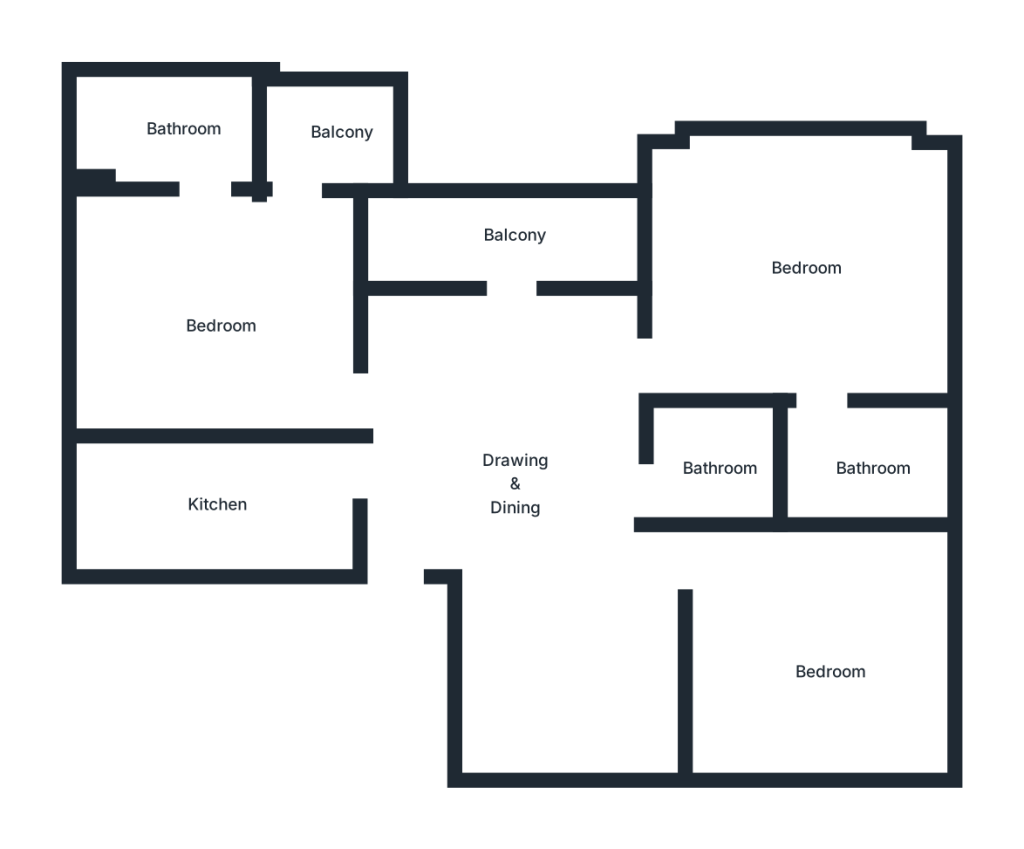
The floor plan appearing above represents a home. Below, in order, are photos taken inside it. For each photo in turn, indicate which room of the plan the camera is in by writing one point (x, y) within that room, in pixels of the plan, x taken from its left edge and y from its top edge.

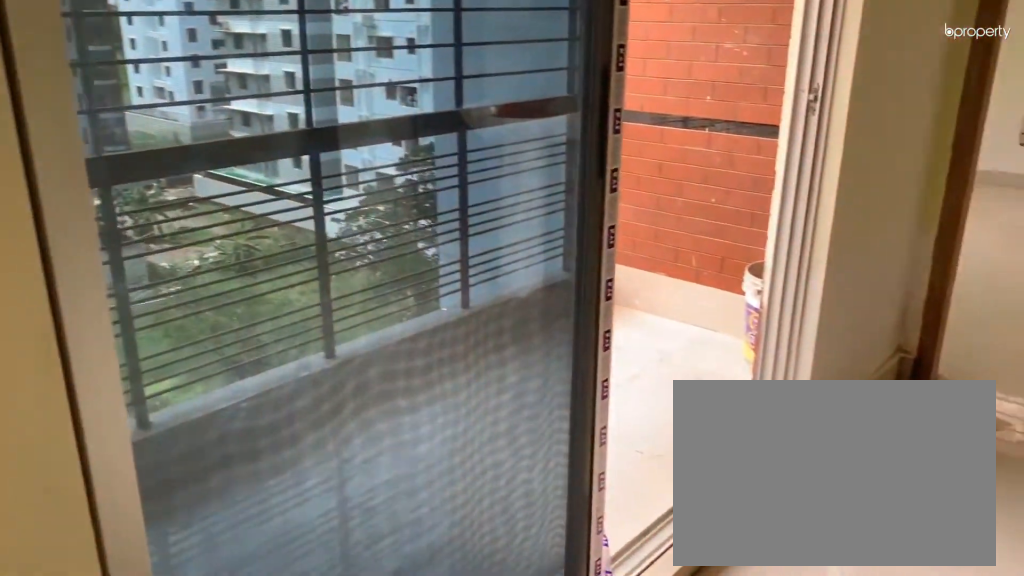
(517, 500)
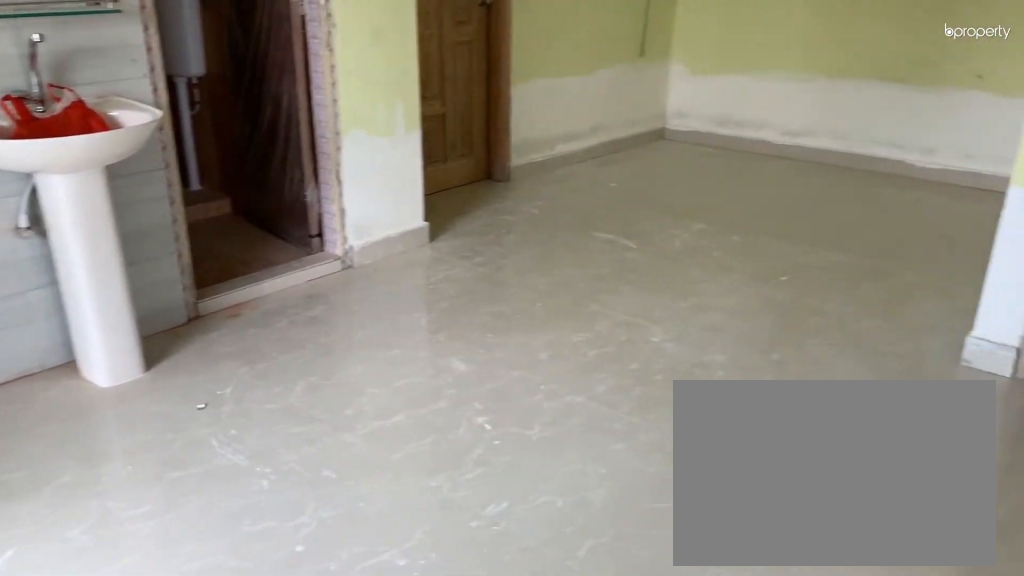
(517, 500)
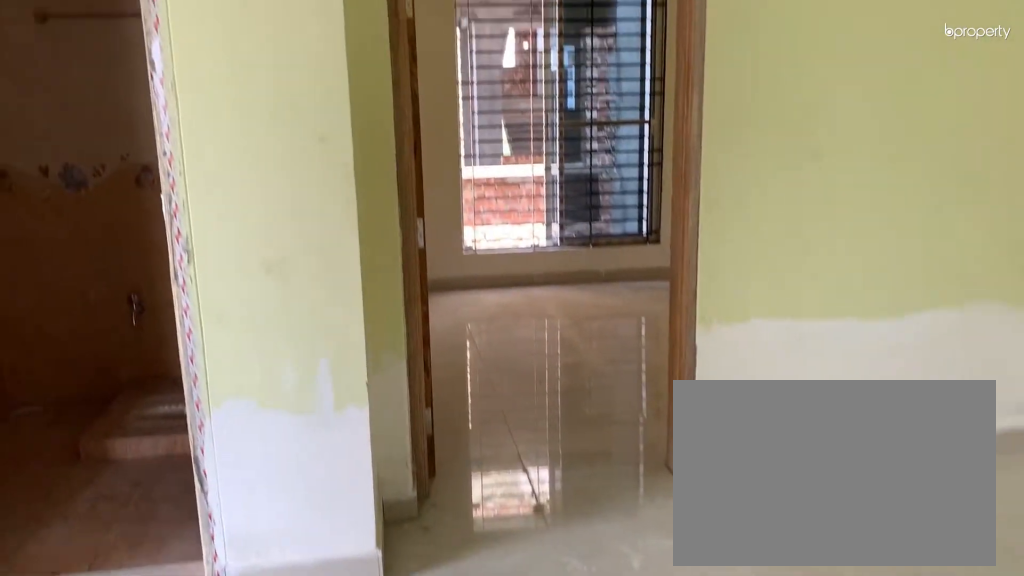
(568, 680)
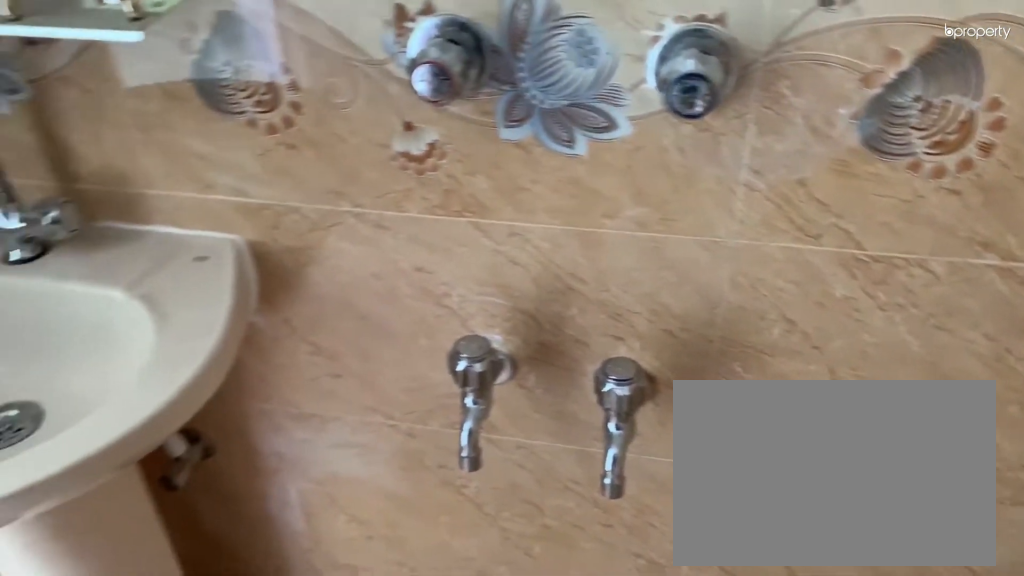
(722, 466)
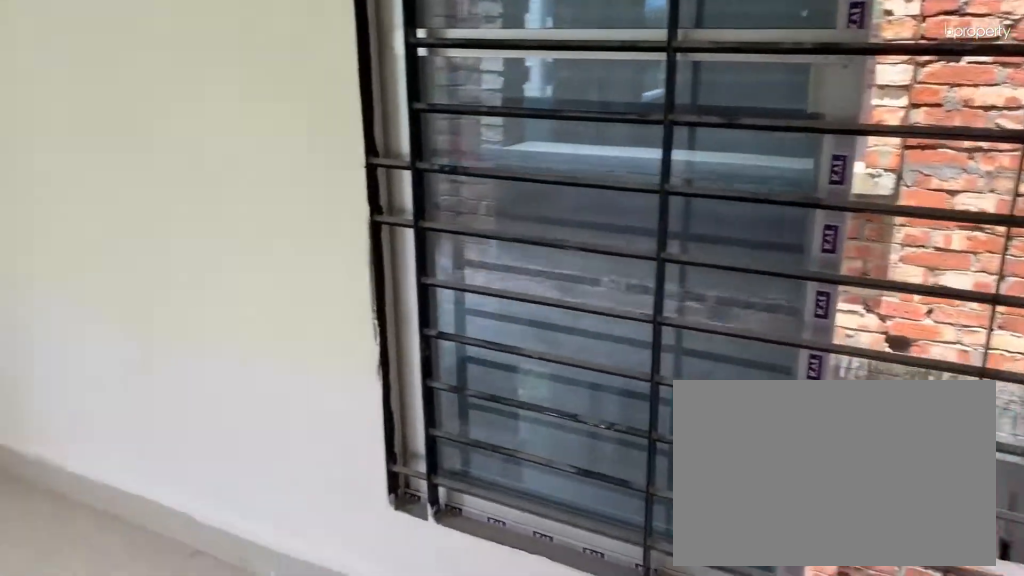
(799, 274)
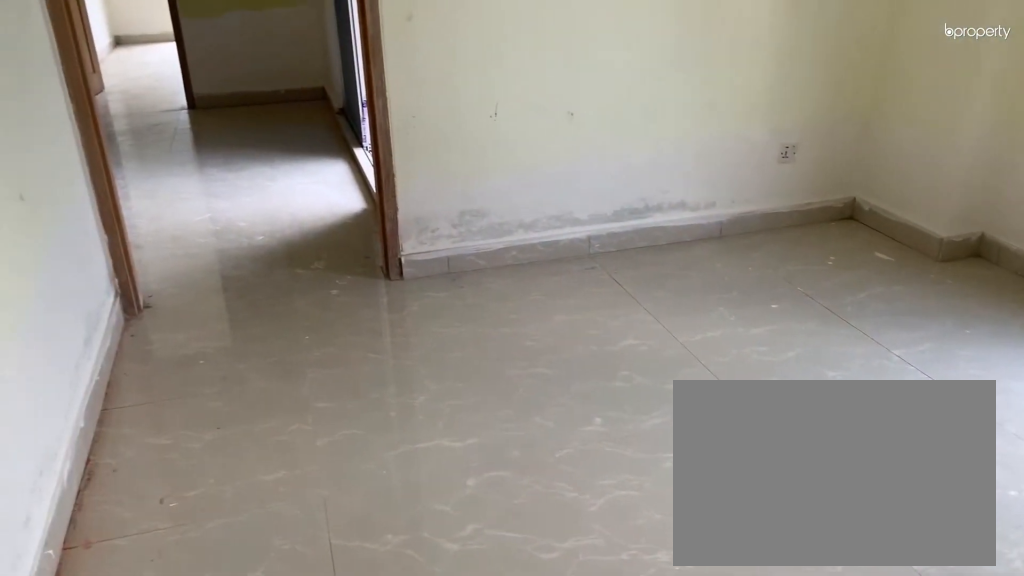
(799, 274)
